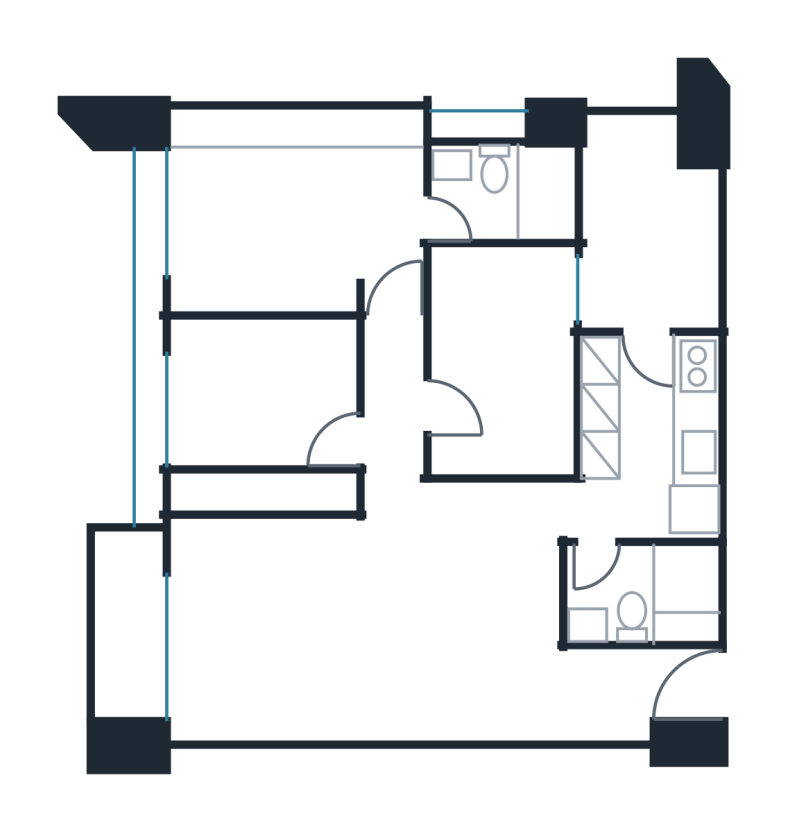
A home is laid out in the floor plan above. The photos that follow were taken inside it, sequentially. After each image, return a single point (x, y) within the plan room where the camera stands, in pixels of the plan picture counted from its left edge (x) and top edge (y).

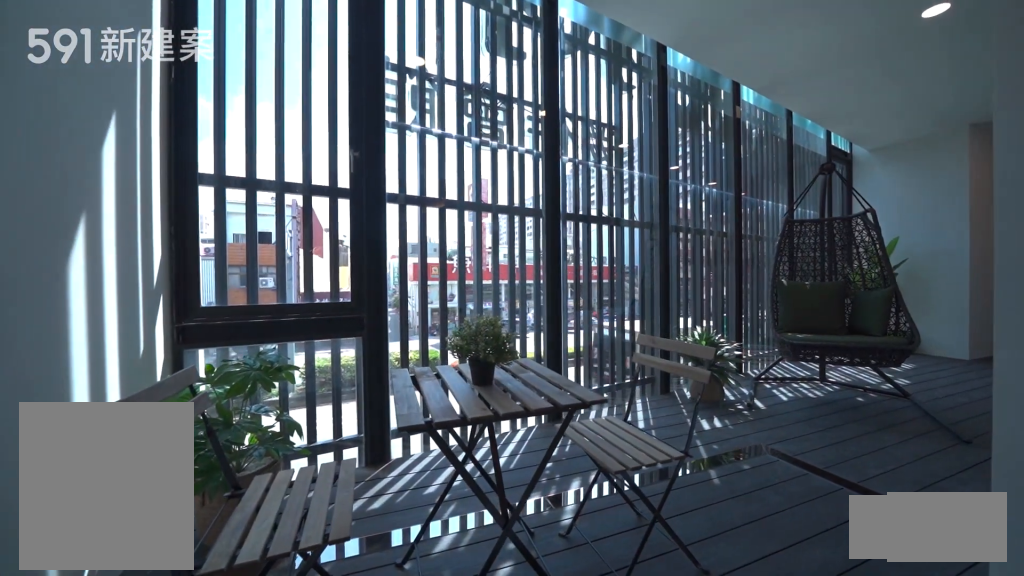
(130, 626)
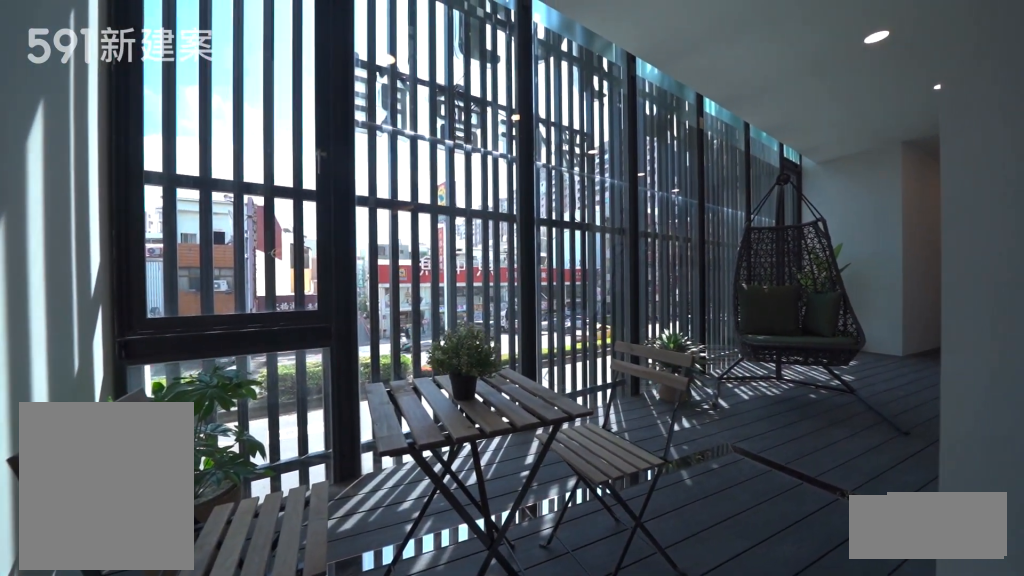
(130, 626)
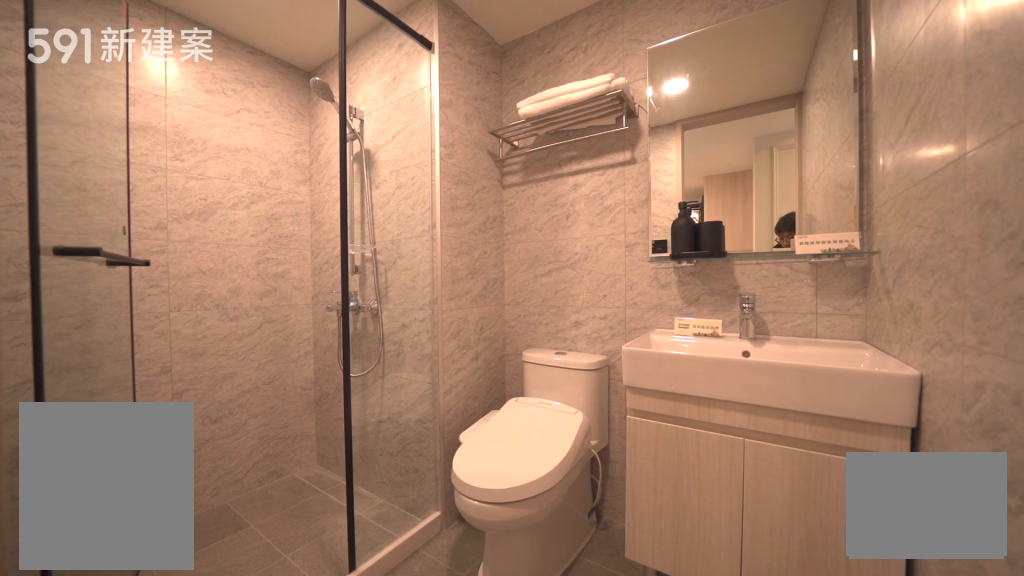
(641, 594)
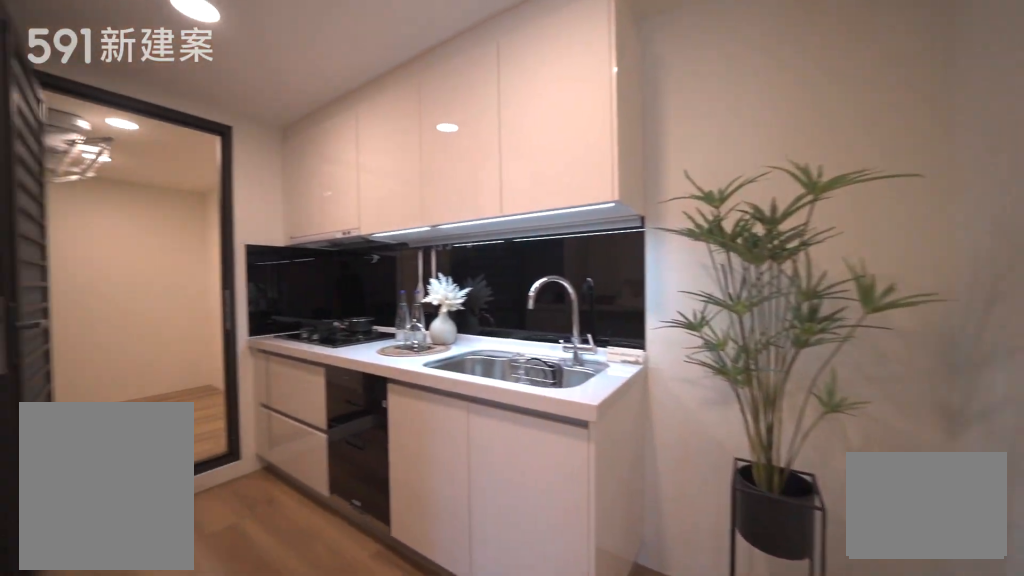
(646, 432)
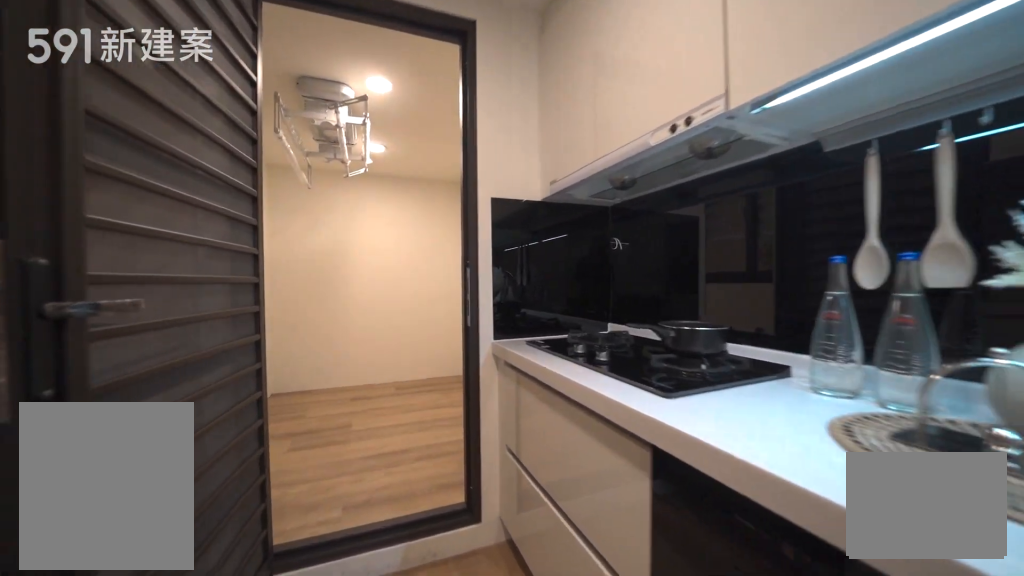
(646, 432)
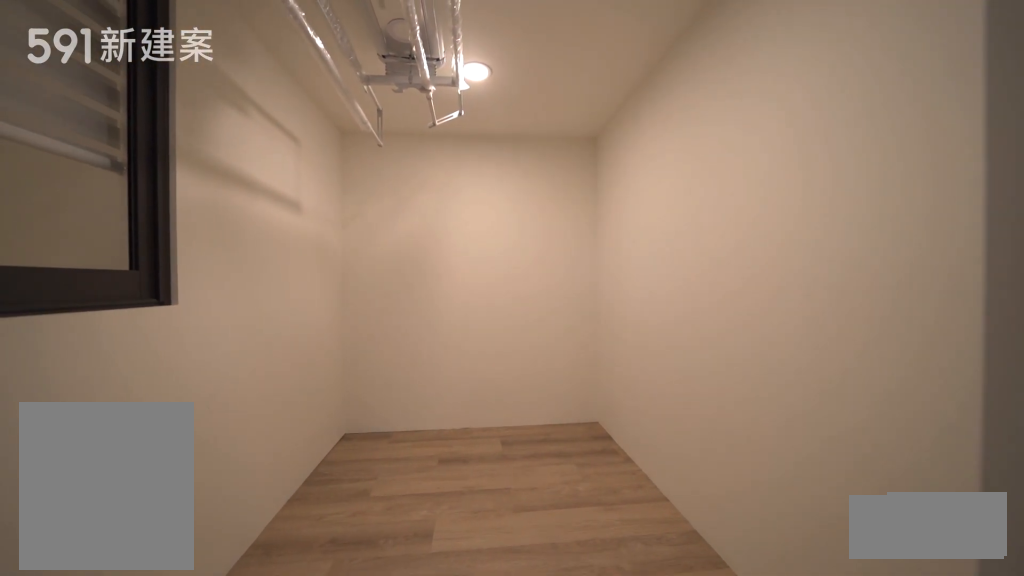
(650, 233)
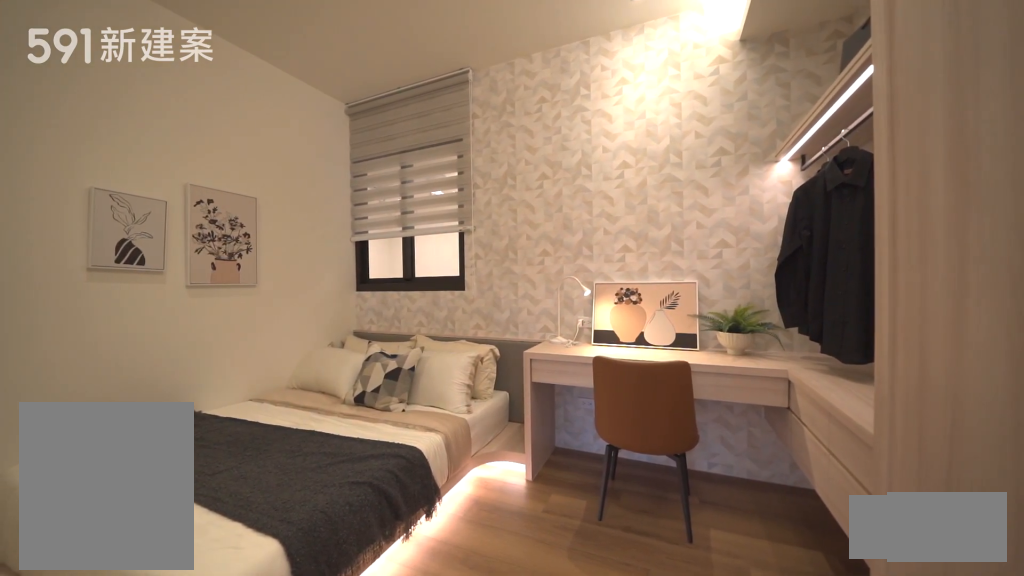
(500, 358)
